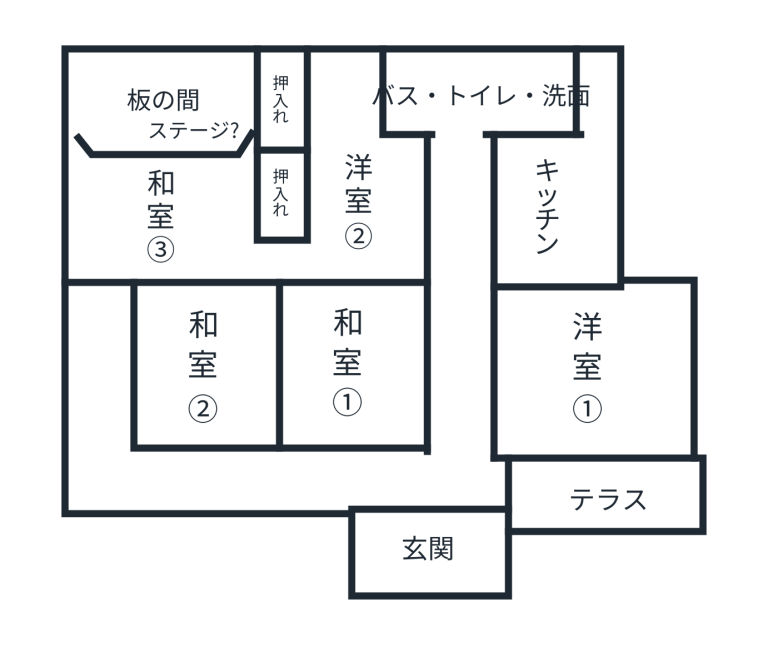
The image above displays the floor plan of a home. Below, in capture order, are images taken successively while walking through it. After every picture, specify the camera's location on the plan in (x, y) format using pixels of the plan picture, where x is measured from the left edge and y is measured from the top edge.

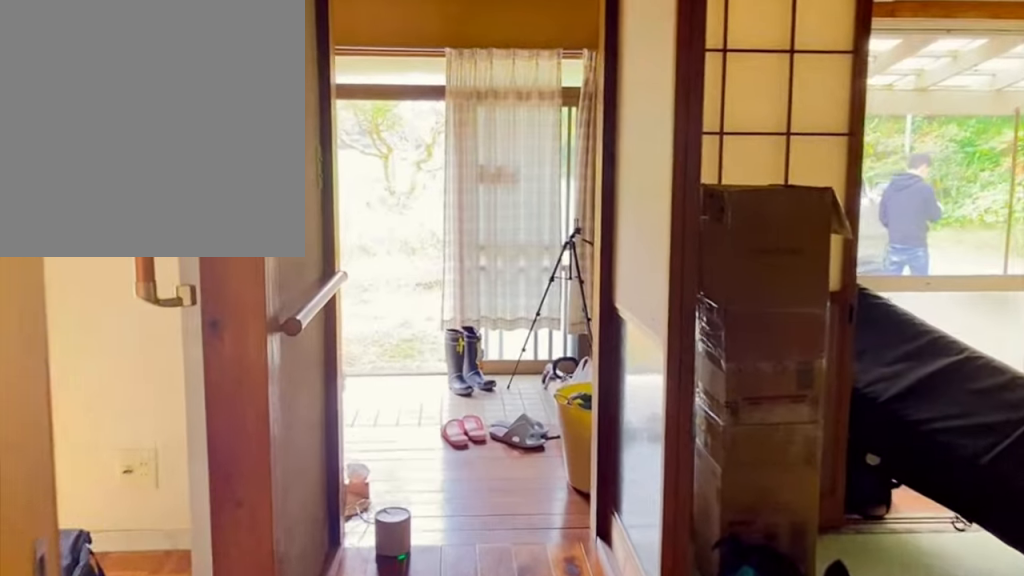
(478, 376)
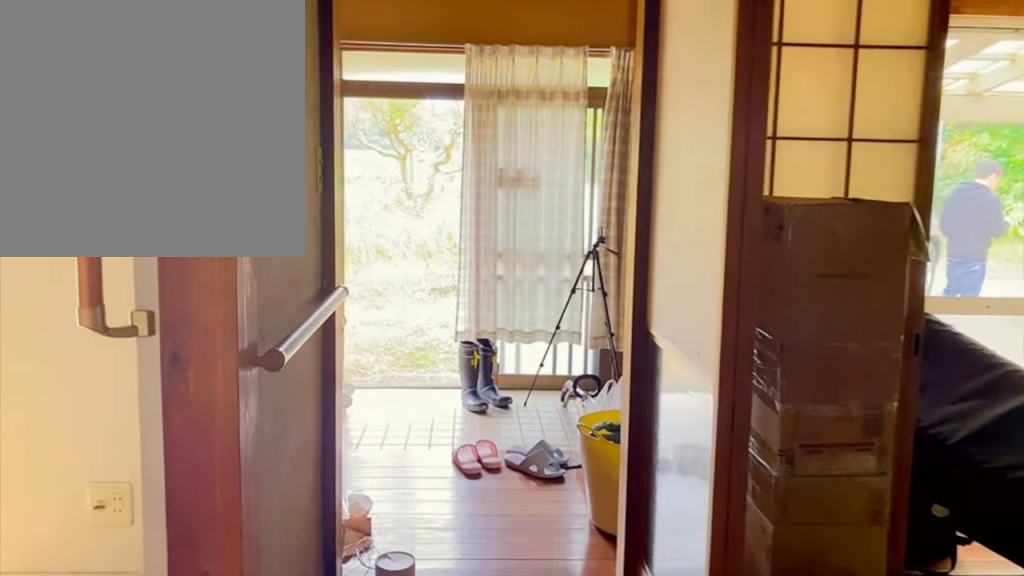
(475, 391)
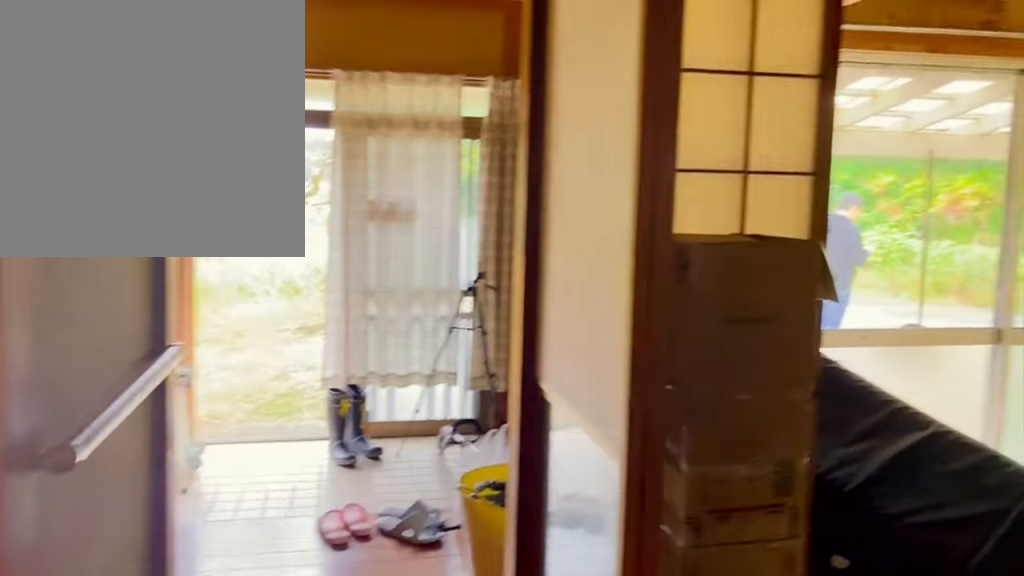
(477, 396)
